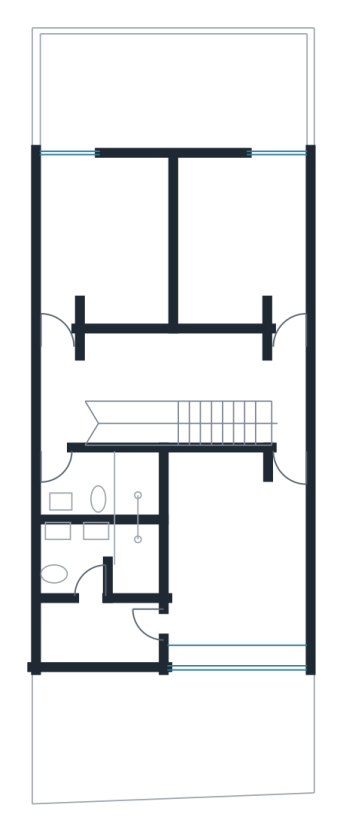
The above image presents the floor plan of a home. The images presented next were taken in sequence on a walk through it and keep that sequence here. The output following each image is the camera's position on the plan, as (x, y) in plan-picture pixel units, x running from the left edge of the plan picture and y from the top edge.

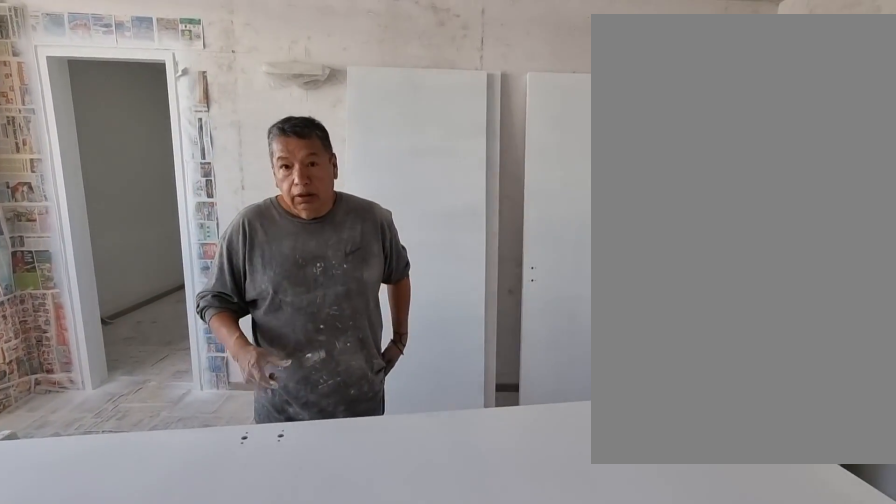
(282, 499)
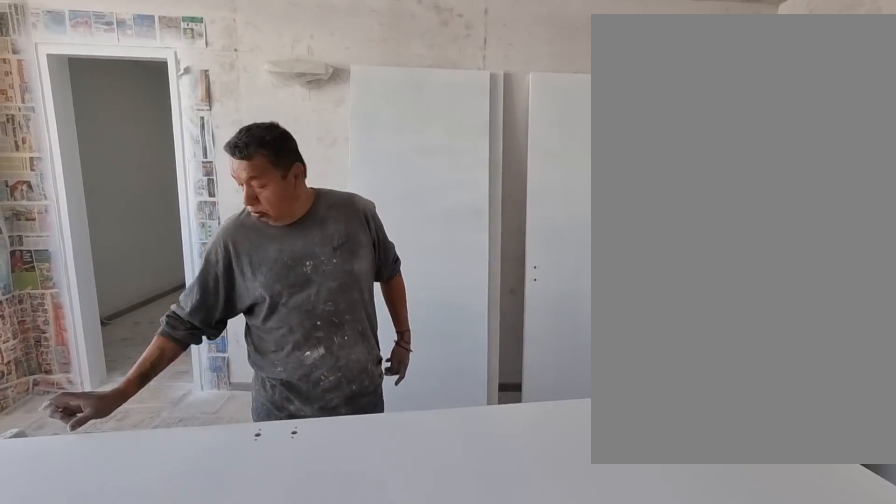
(282, 499)
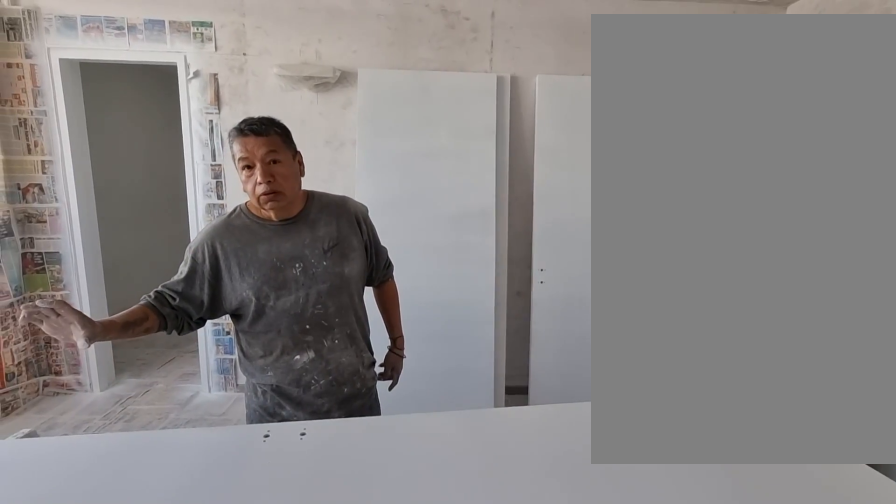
(282, 498)
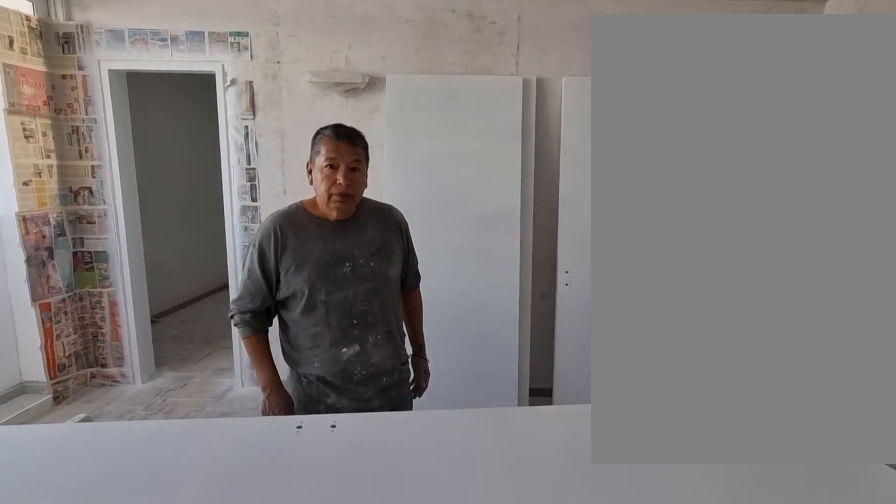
(278, 524)
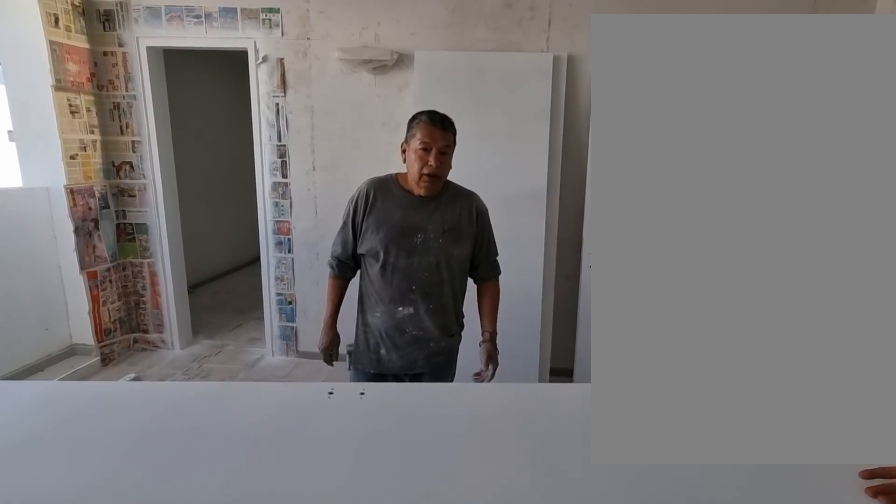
(277, 529)
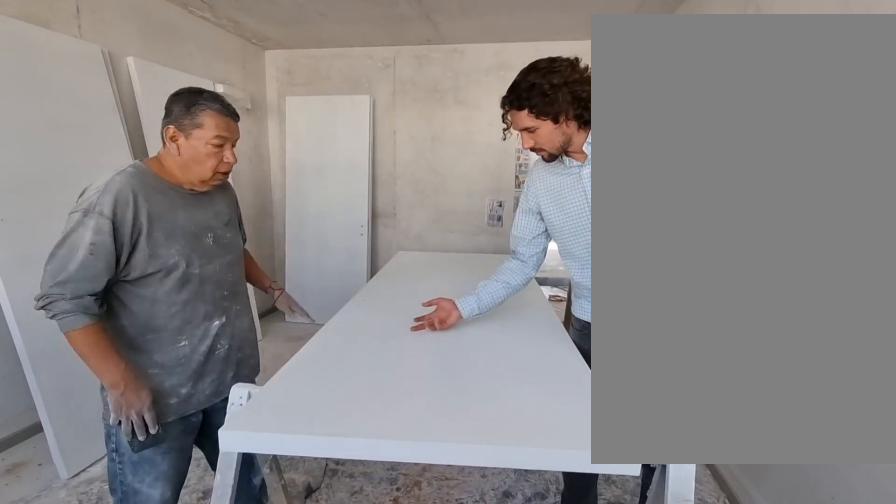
(240, 608)
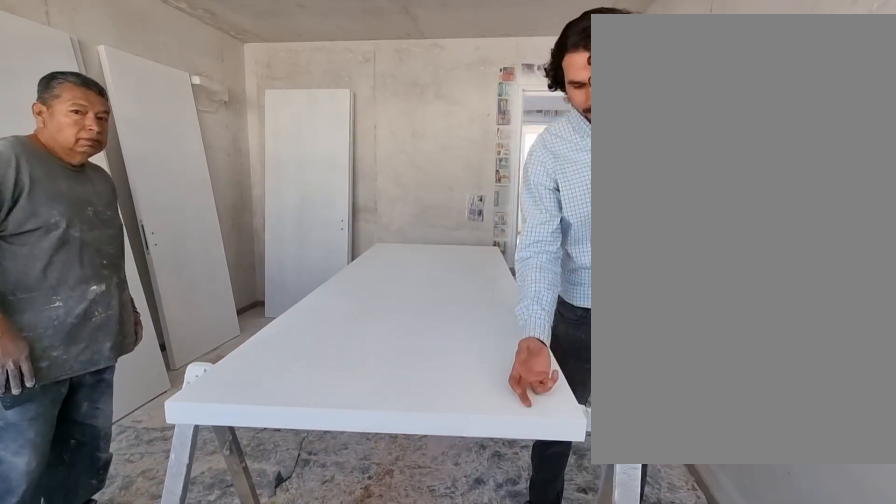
(240, 606)
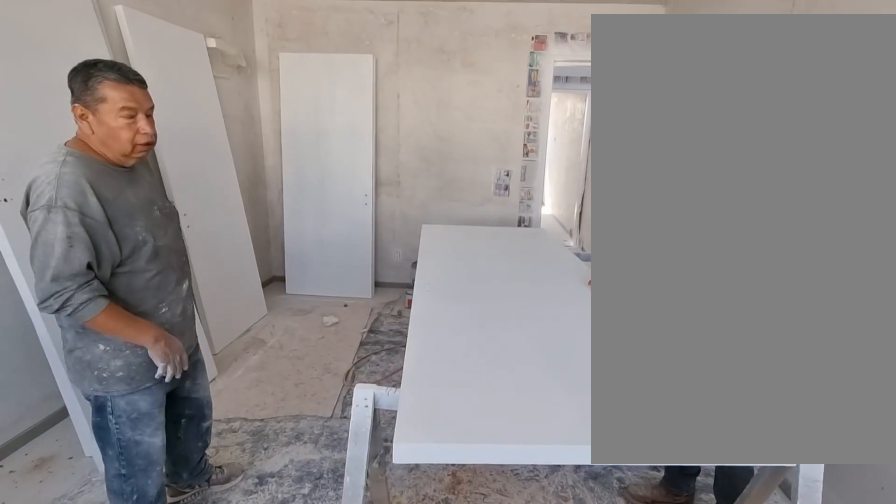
(240, 607)
